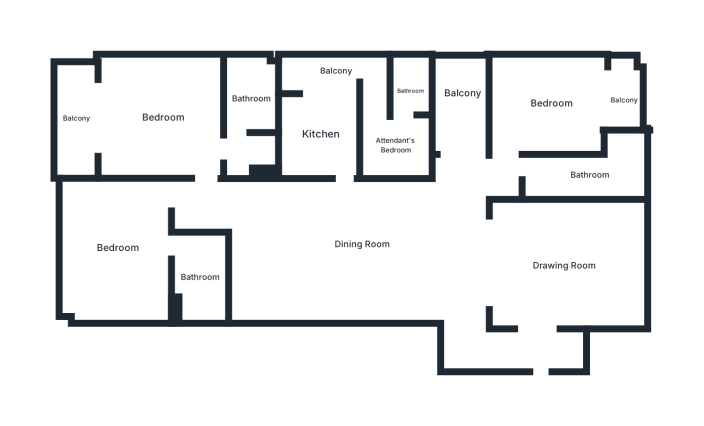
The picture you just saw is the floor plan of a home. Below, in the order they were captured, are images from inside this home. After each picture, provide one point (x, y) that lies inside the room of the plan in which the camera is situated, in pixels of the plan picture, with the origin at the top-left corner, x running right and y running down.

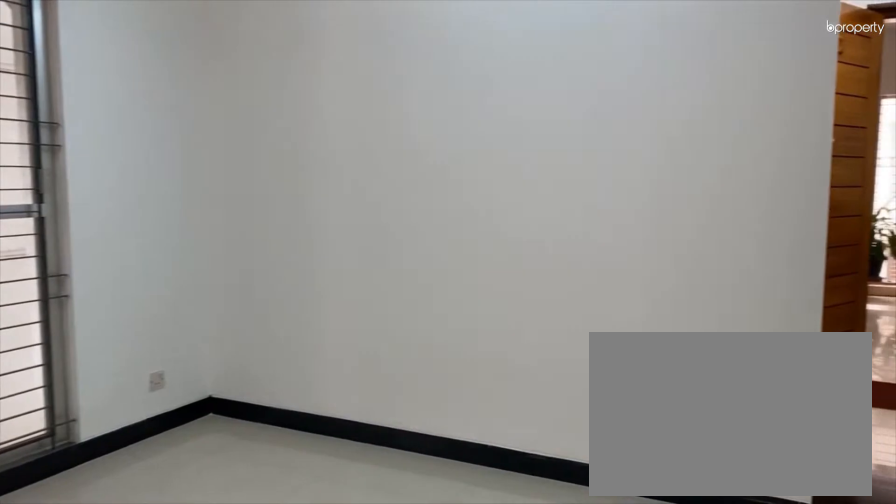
(574, 264)
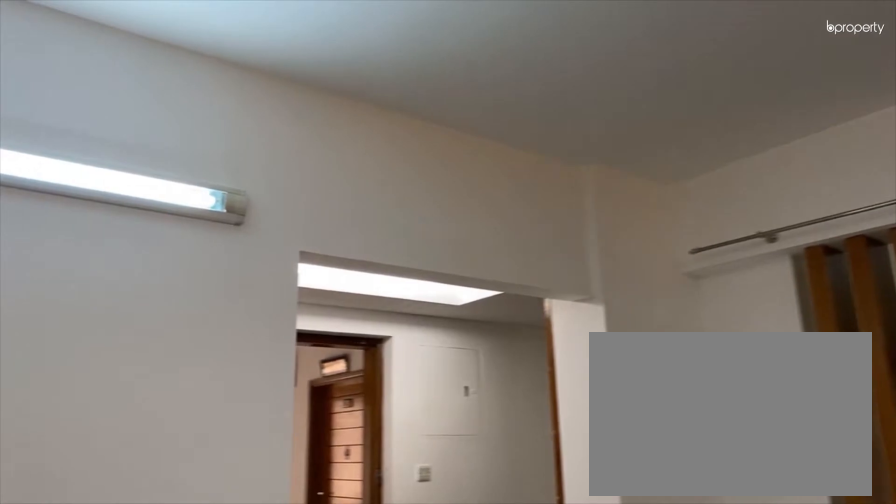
(569, 264)
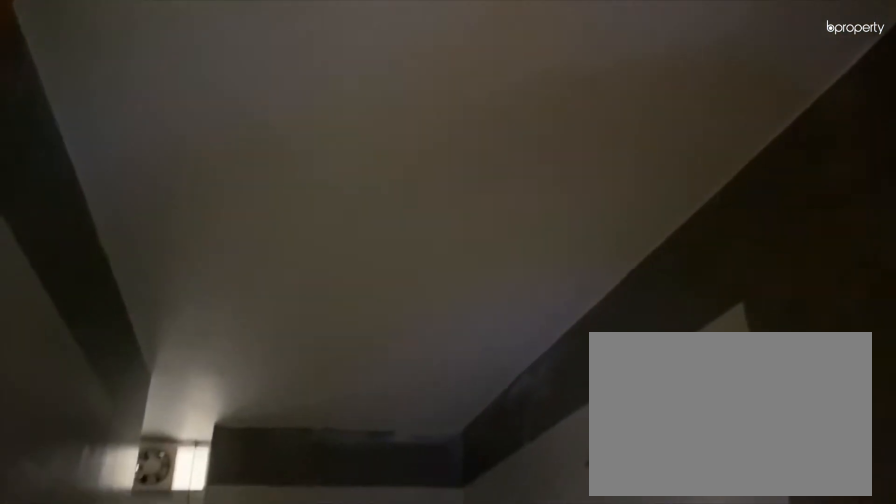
(589, 176)
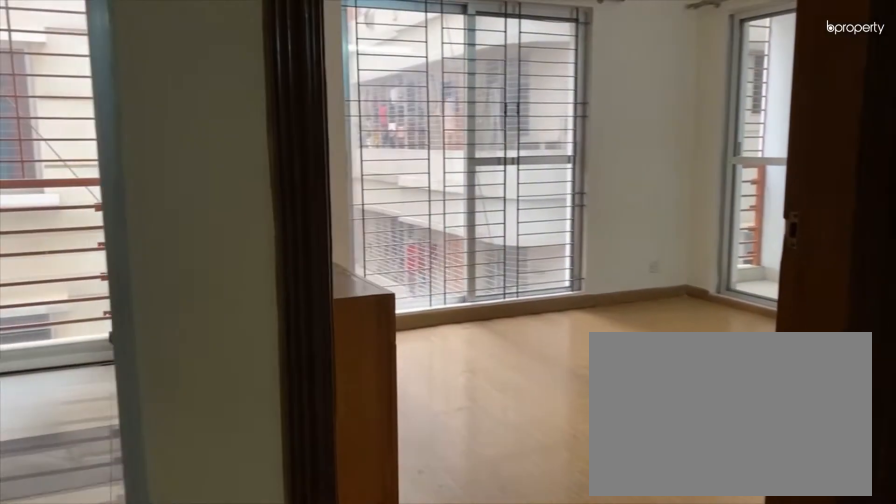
(507, 150)
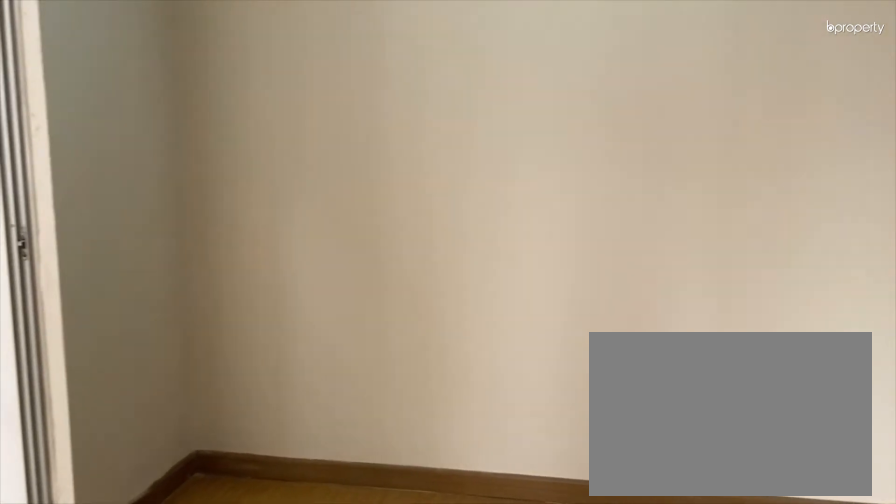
(551, 102)
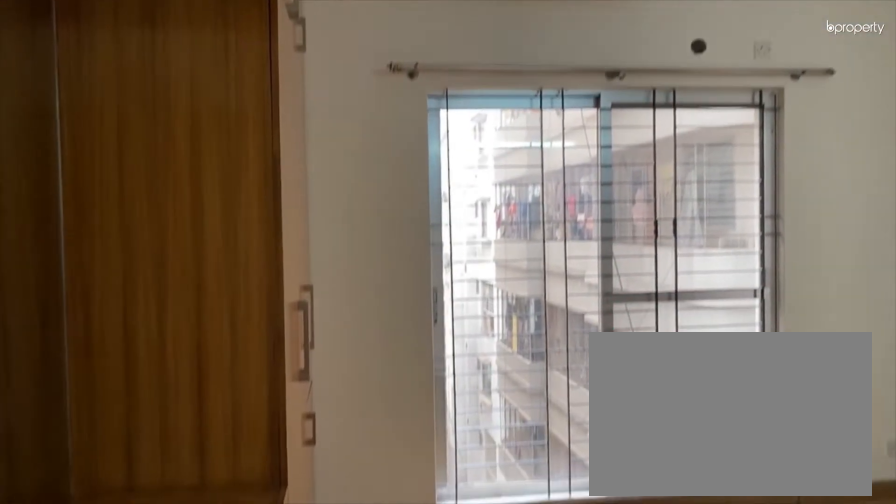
(551, 102)
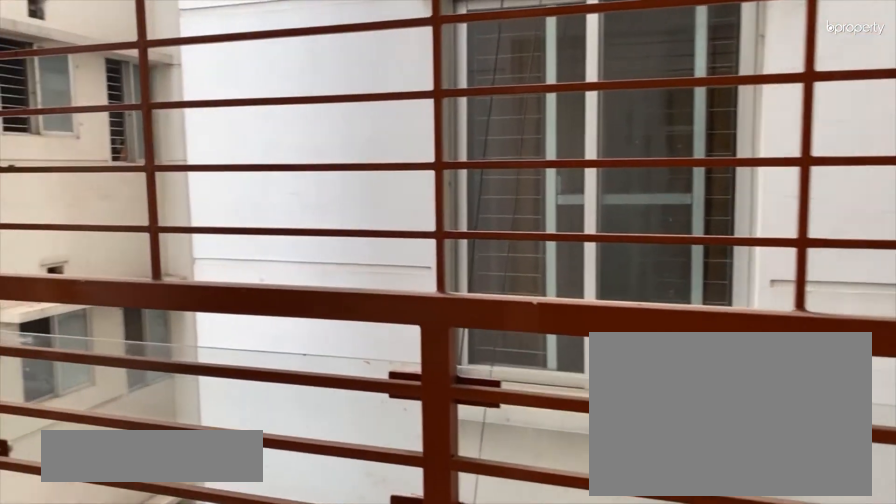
(623, 99)
